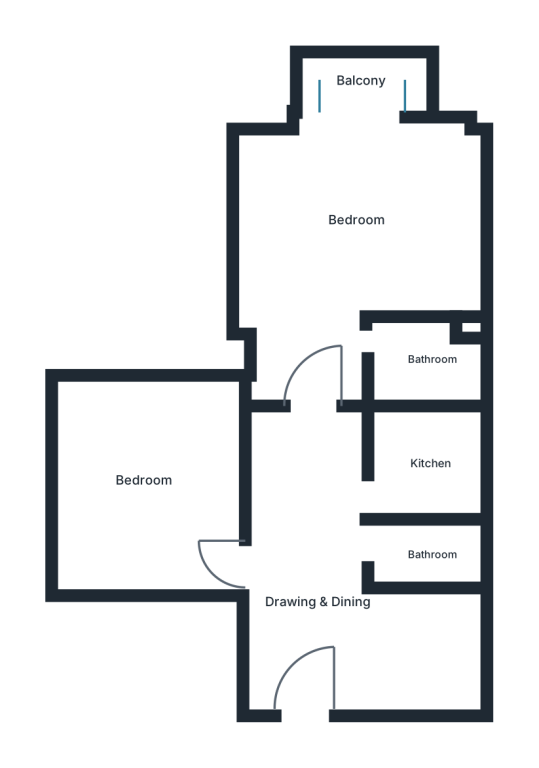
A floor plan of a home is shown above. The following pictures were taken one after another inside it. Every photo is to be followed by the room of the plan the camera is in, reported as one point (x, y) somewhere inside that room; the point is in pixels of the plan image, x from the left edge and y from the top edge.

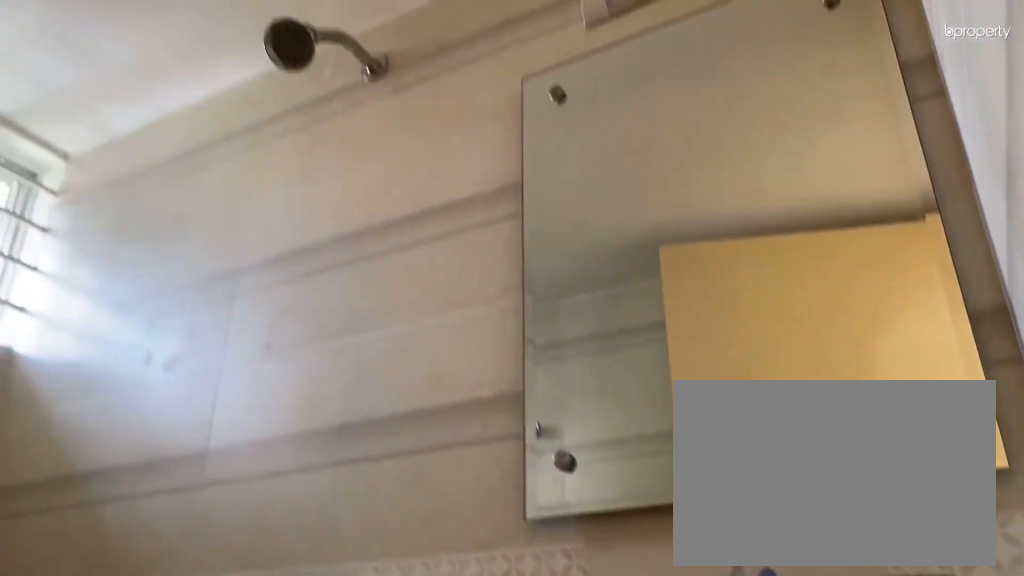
(433, 555)
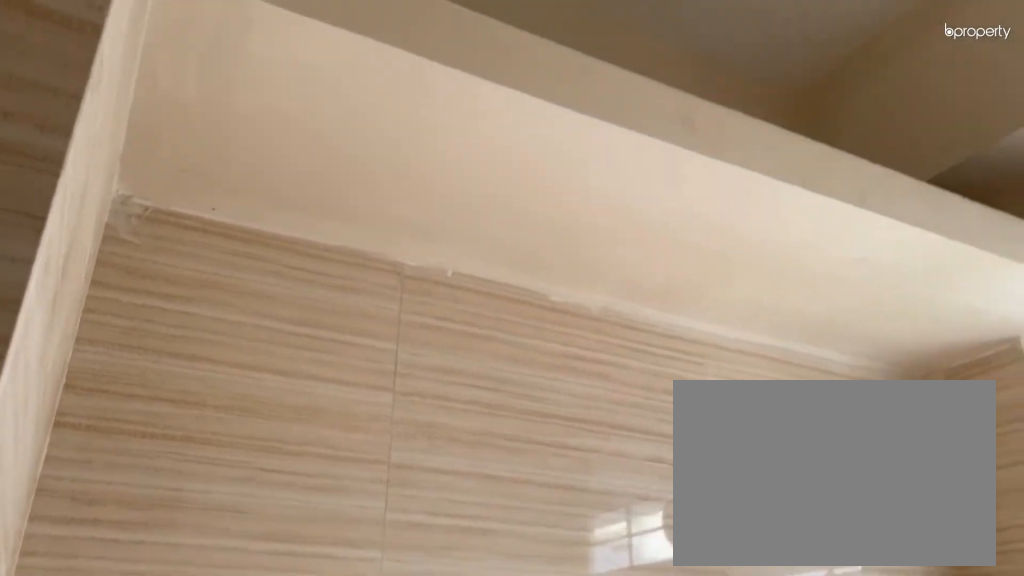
(429, 461)
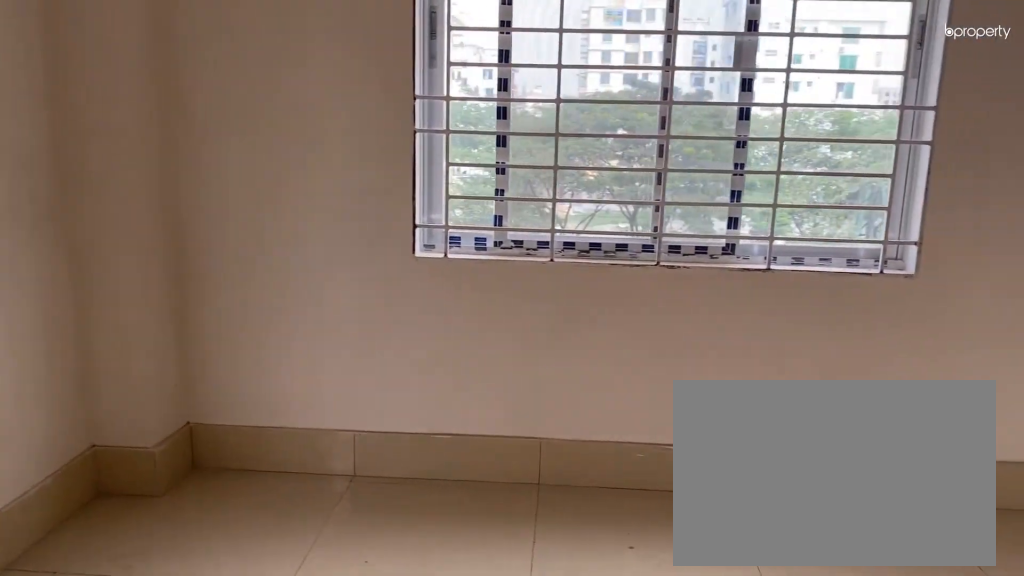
(357, 213)
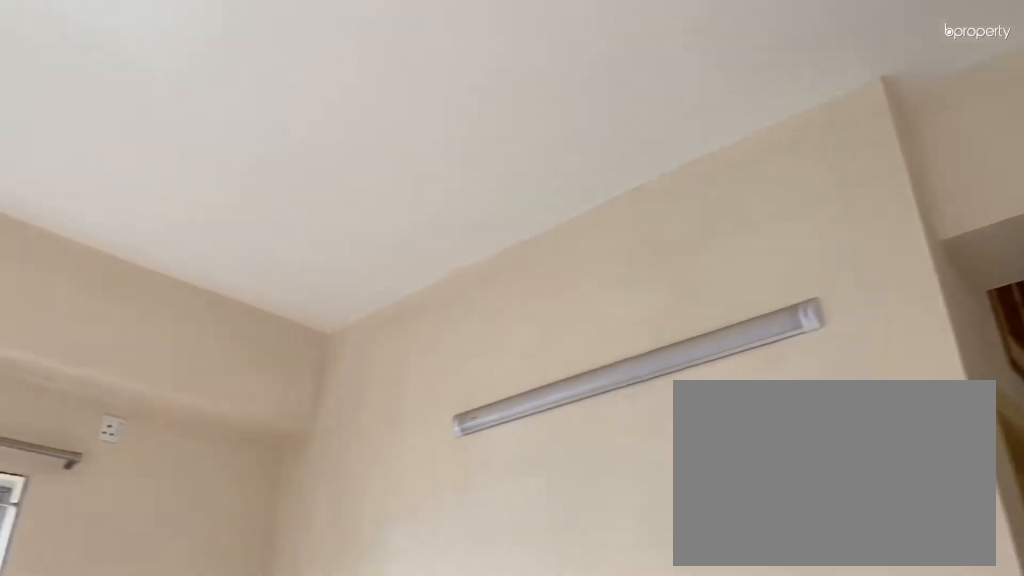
(357, 213)
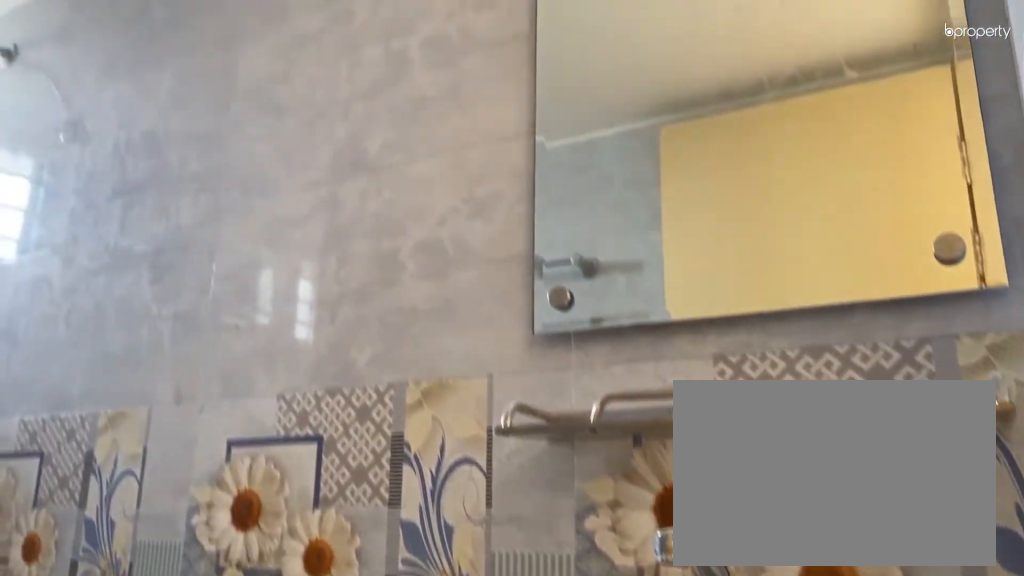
(431, 359)
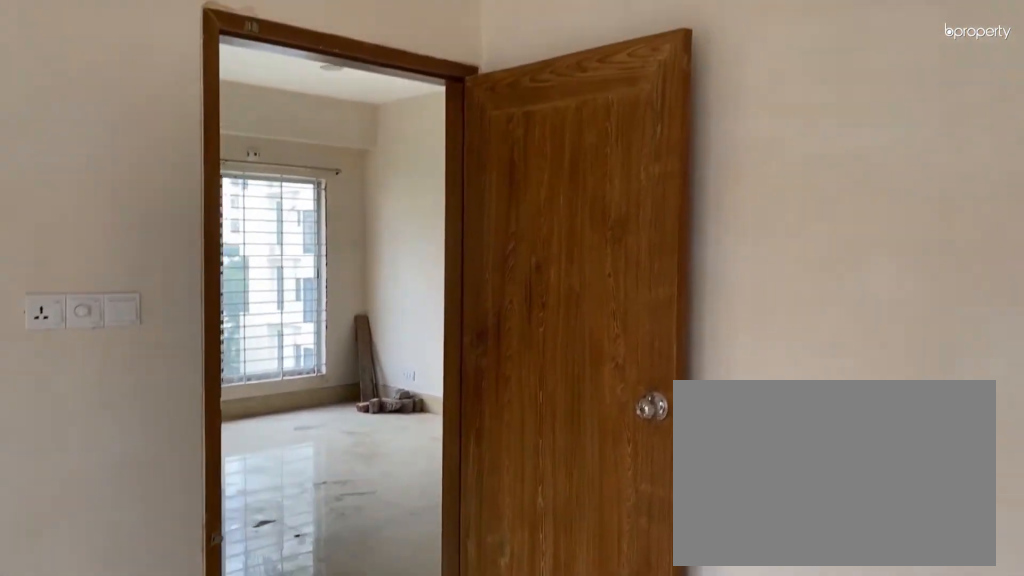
(145, 479)
